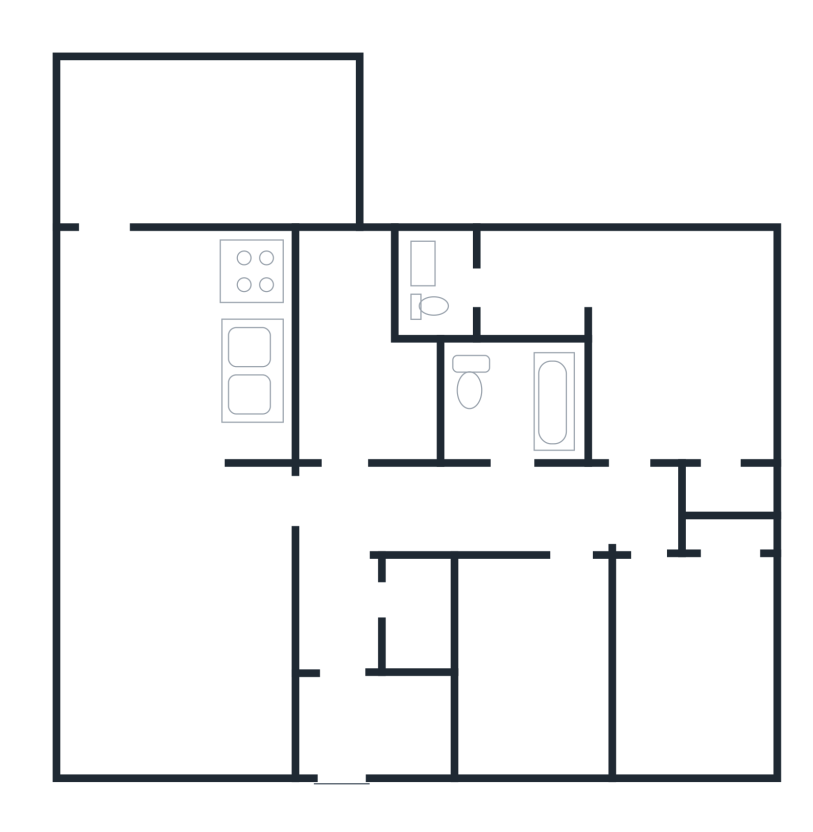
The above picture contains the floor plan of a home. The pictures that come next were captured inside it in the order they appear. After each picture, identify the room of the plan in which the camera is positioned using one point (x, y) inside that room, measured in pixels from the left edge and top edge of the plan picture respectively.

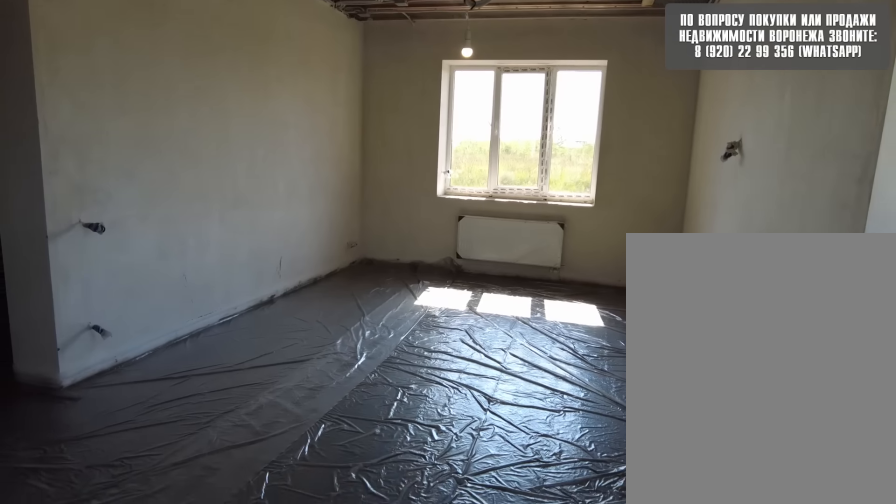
(141, 355)
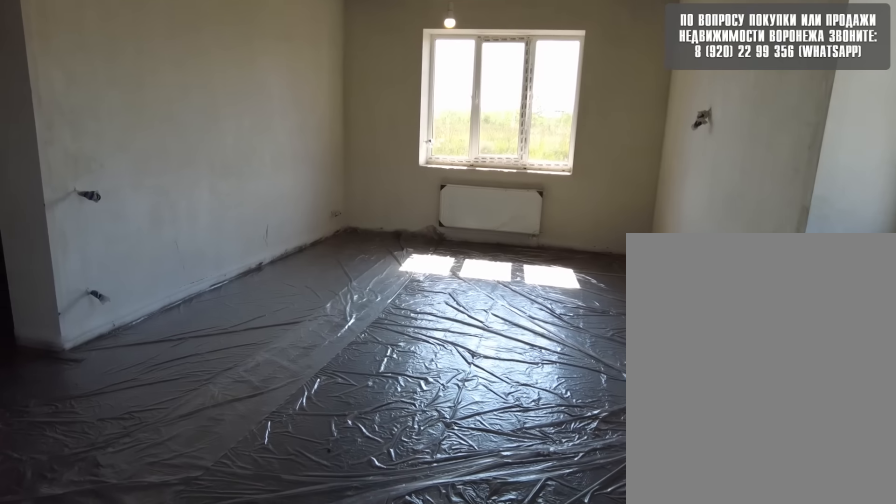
(141, 332)
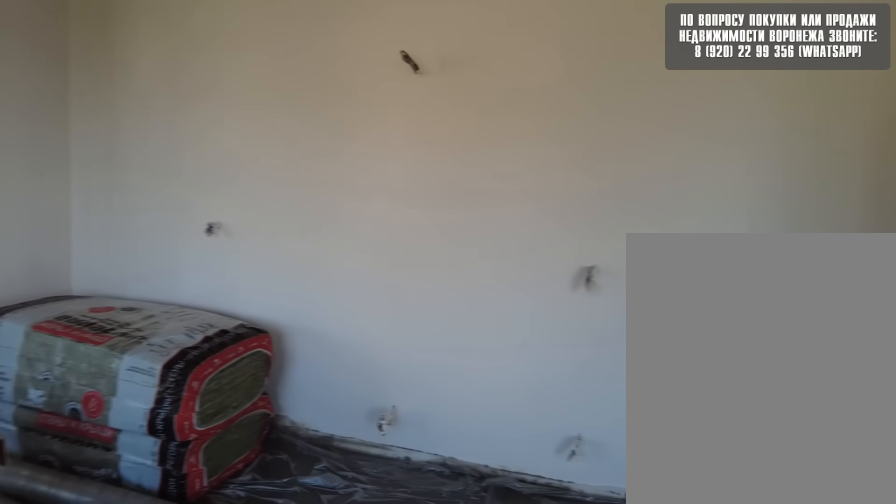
(142, 301)
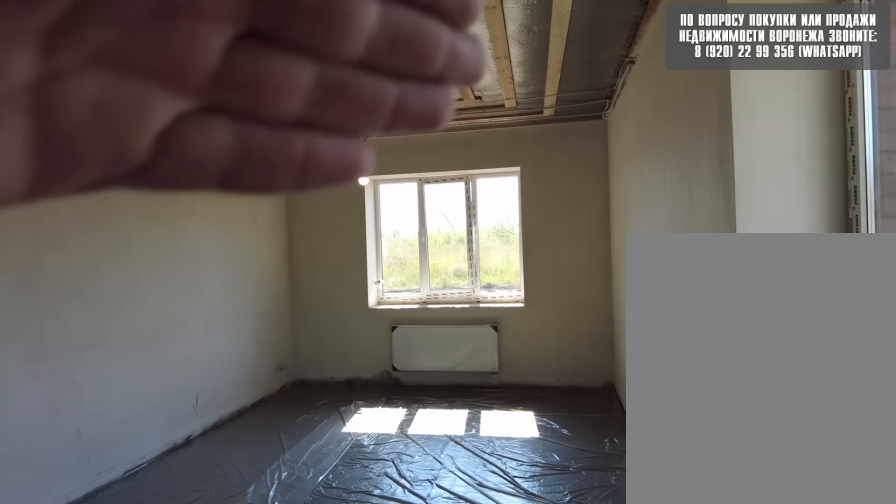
(142, 298)
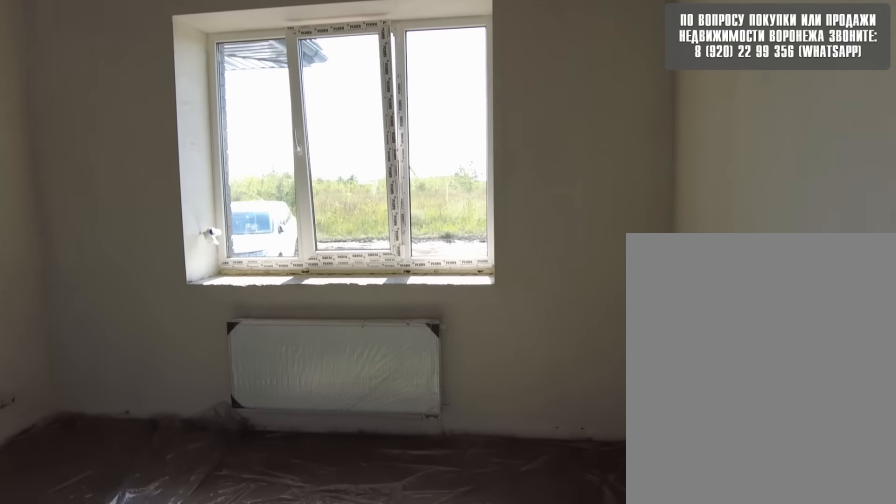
(143, 301)
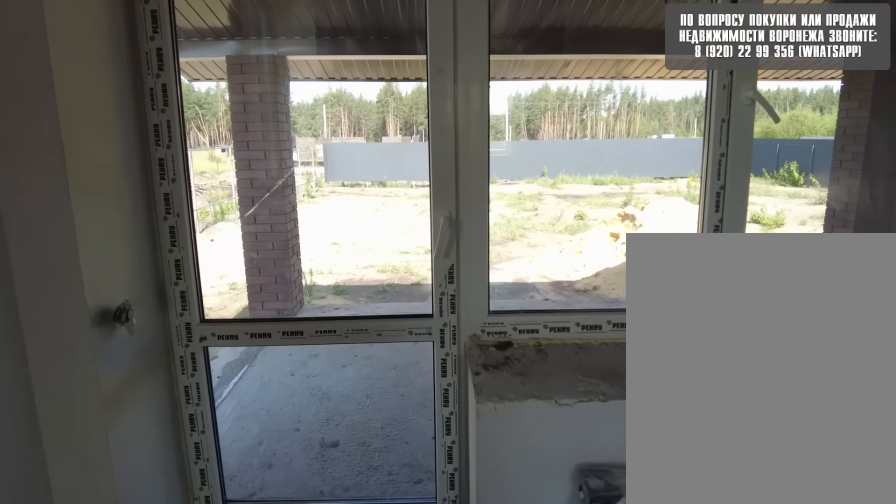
(145, 290)
